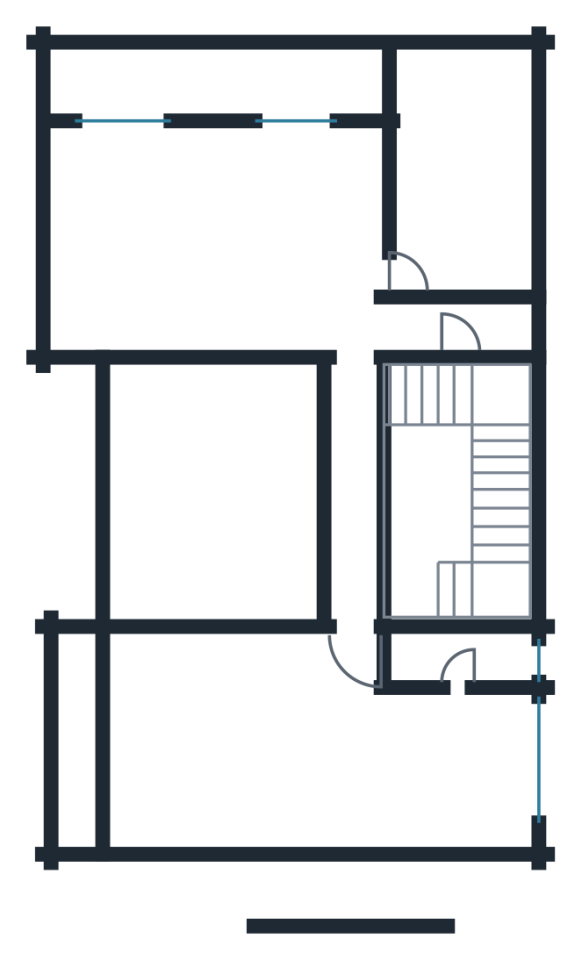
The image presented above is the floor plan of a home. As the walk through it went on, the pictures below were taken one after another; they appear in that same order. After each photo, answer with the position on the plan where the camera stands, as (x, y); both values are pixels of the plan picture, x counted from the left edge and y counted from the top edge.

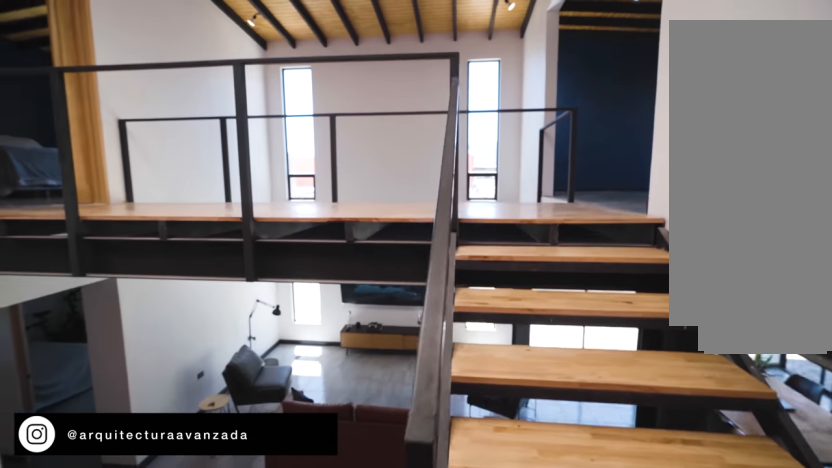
(512, 505)
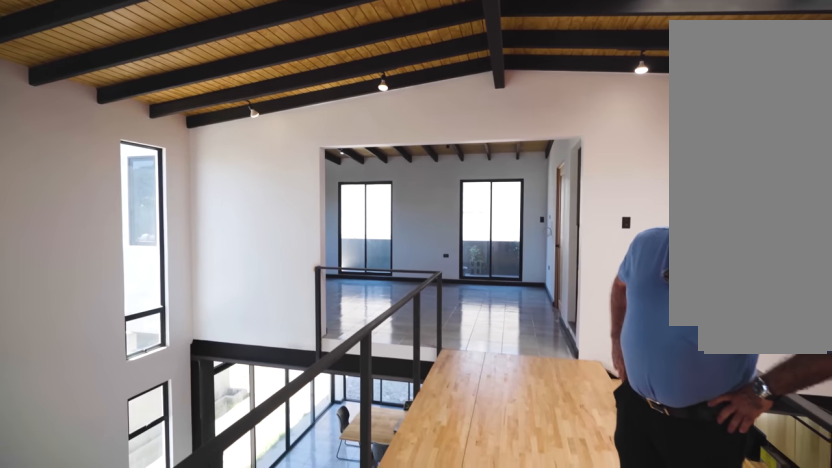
(352, 589)
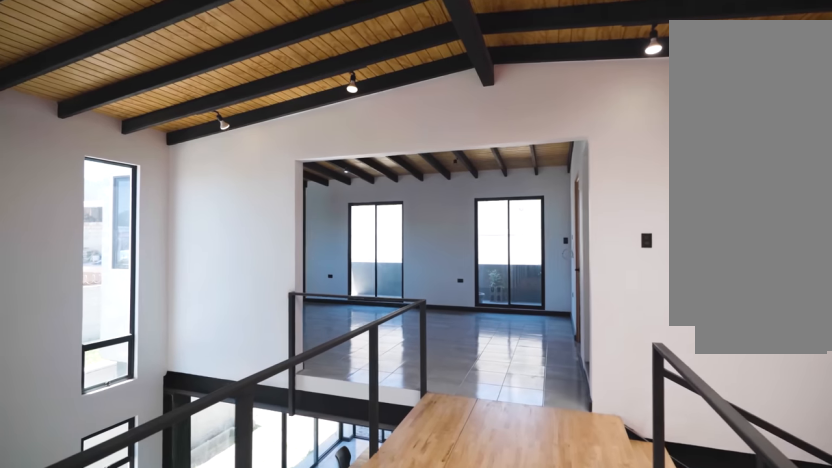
(354, 591)
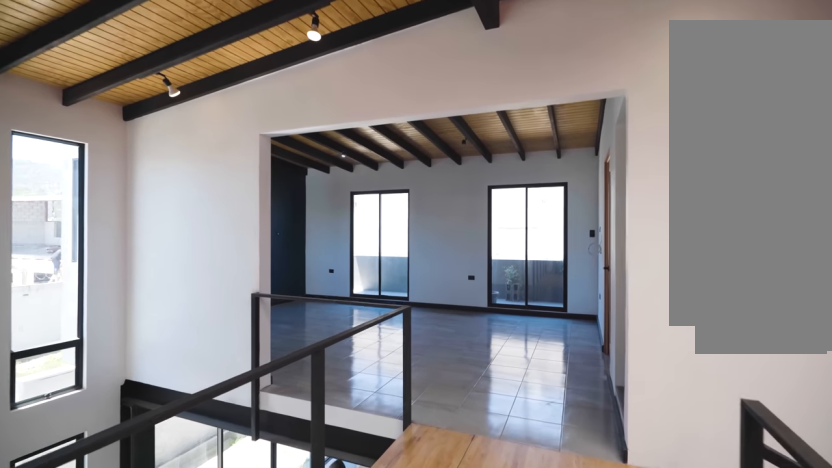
(359, 560)
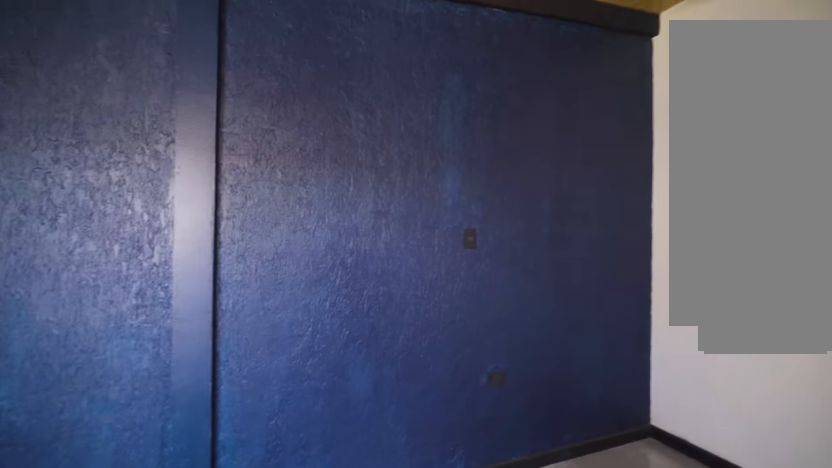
(438, 90)
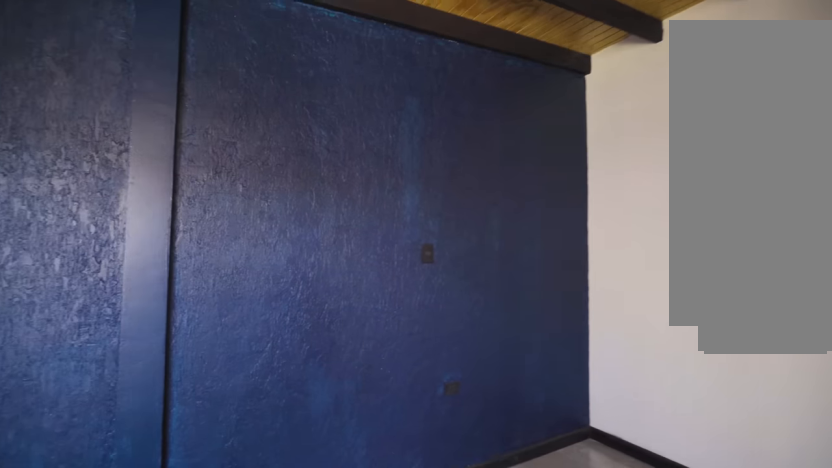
(438, 90)
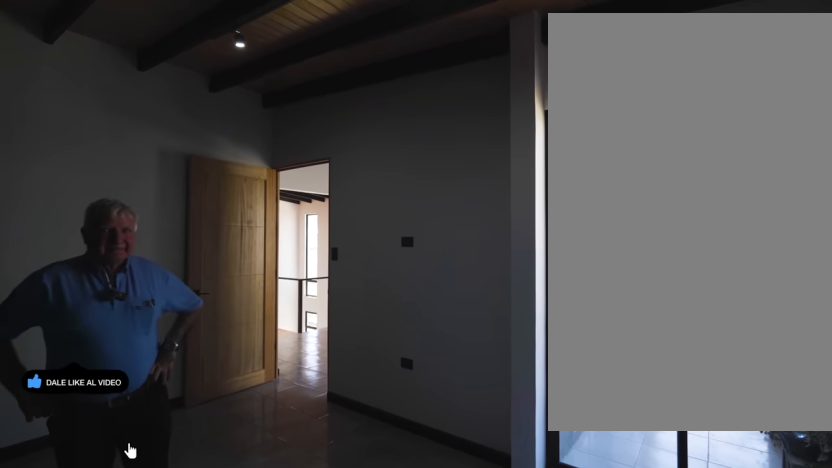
(502, 145)
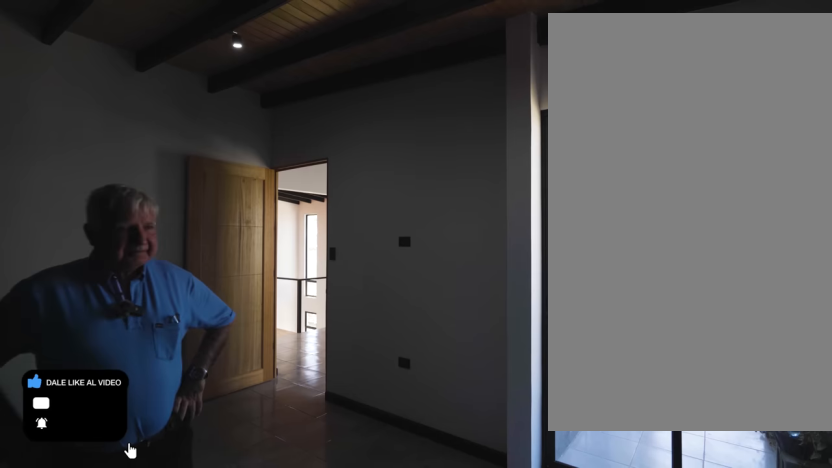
(502, 126)
